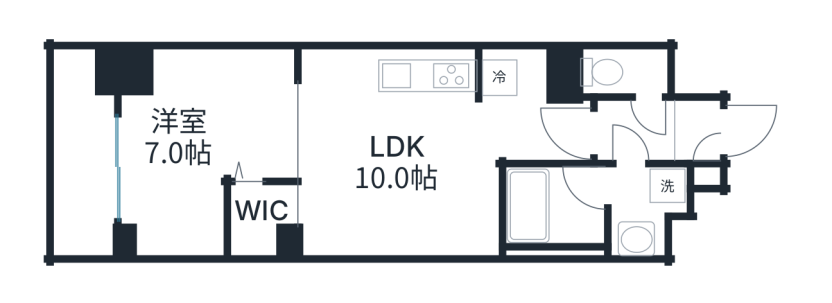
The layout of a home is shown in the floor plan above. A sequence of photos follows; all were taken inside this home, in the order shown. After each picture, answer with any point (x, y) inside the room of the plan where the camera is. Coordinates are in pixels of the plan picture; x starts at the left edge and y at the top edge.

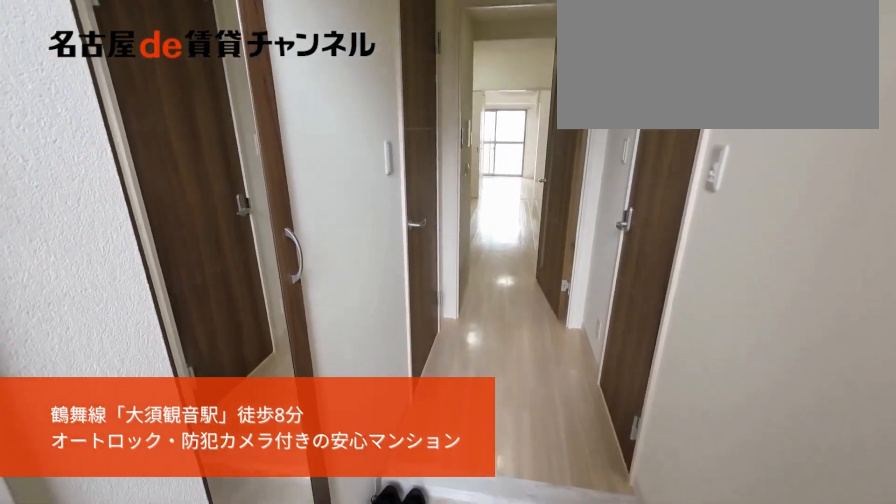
(698, 139)
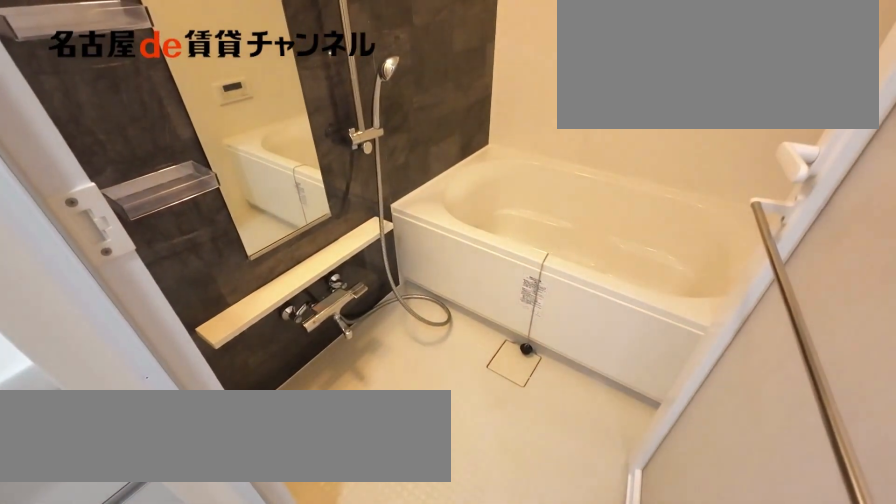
(591, 209)
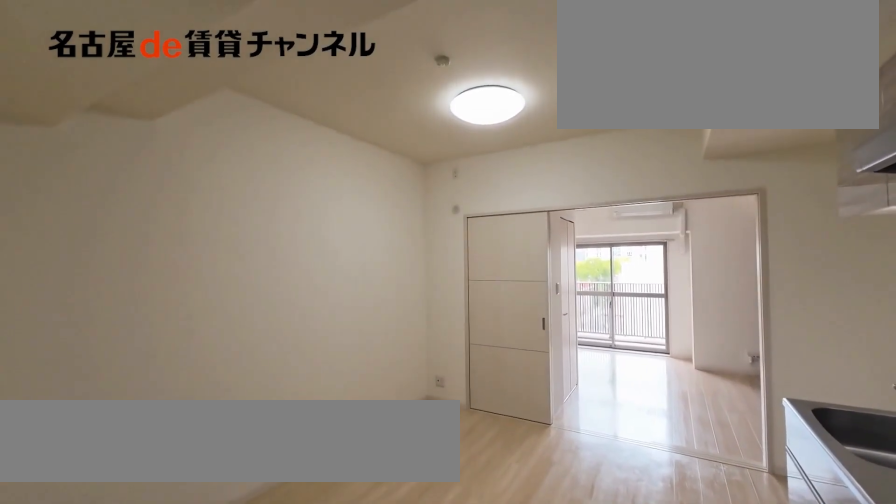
(399, 151)
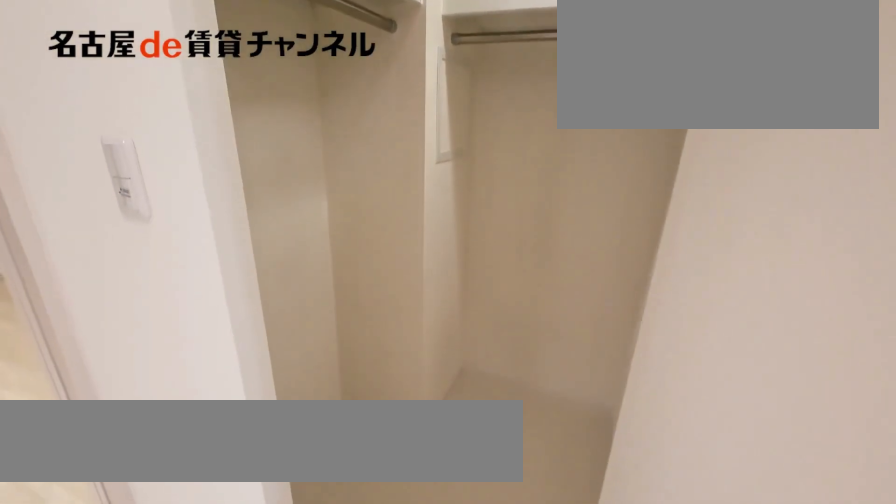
(206, 151)
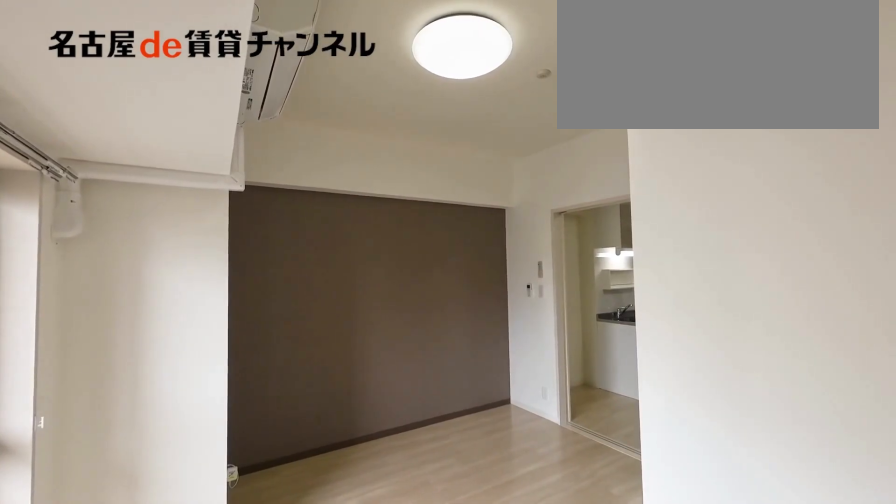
(206, 151)
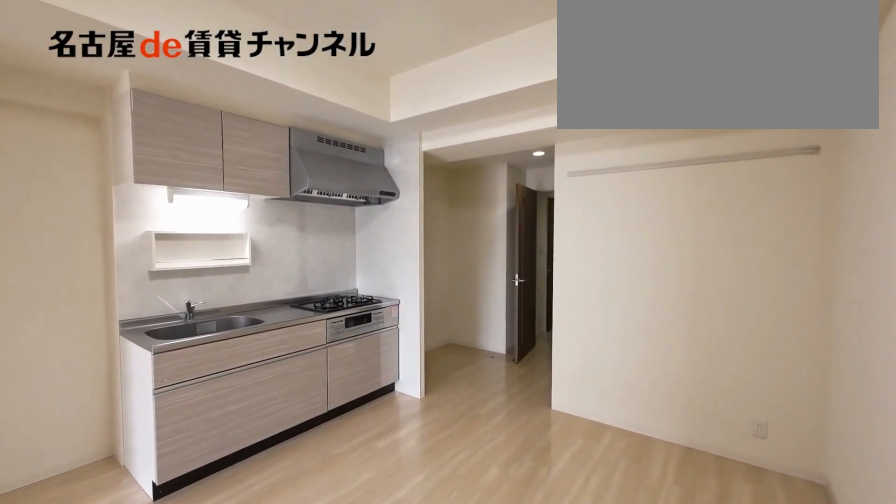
(399, 151)
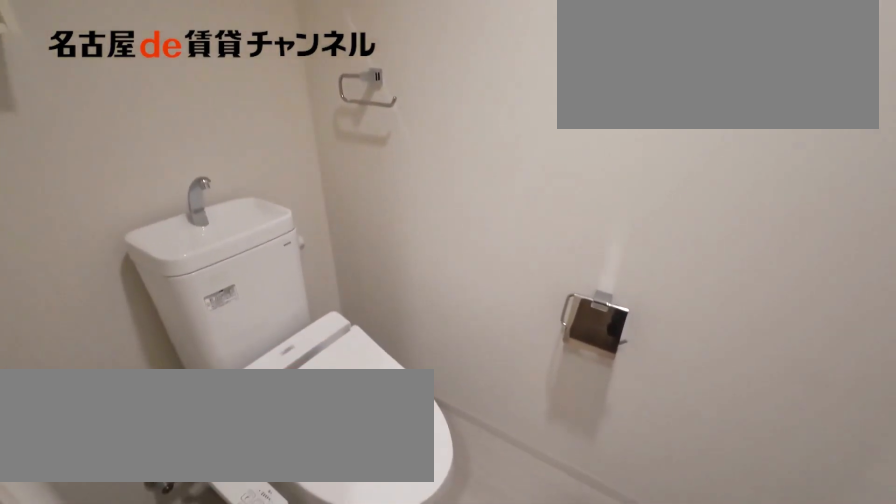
(626, 73)
